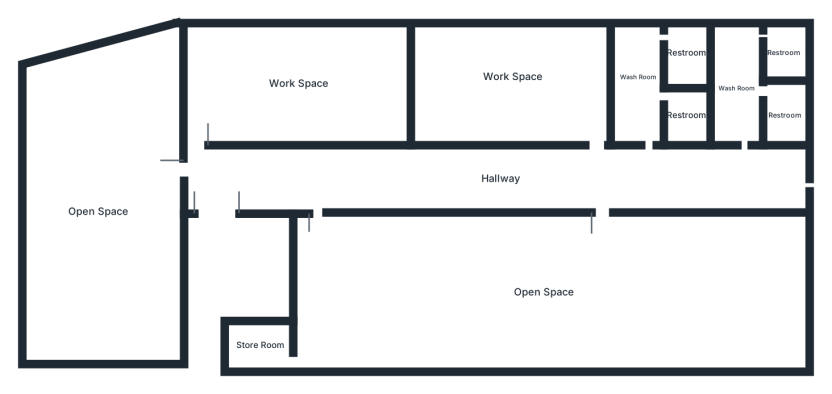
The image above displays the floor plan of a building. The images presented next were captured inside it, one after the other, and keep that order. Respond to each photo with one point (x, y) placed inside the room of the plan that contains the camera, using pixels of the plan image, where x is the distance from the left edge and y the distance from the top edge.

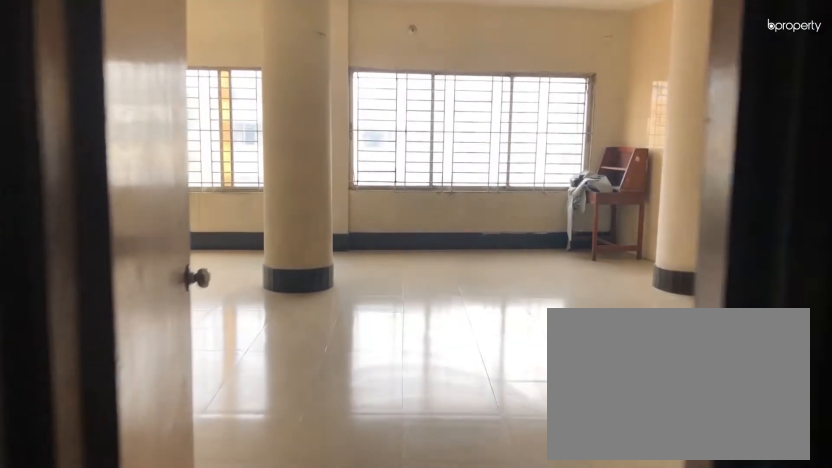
(221, 181)
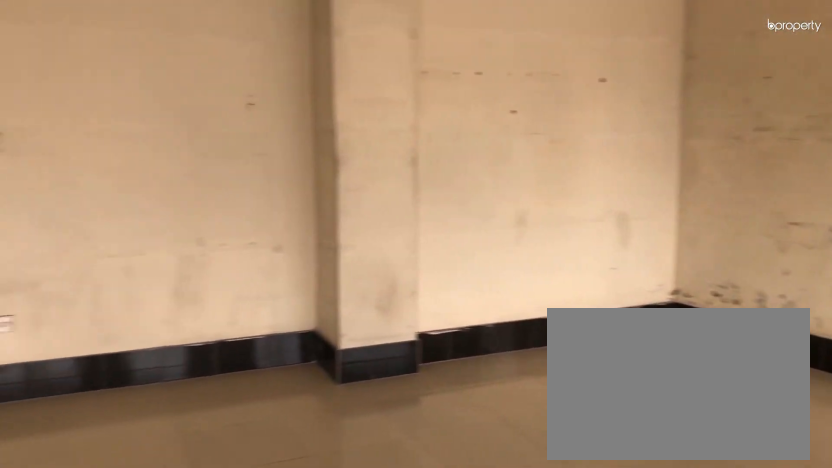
(95, 212)
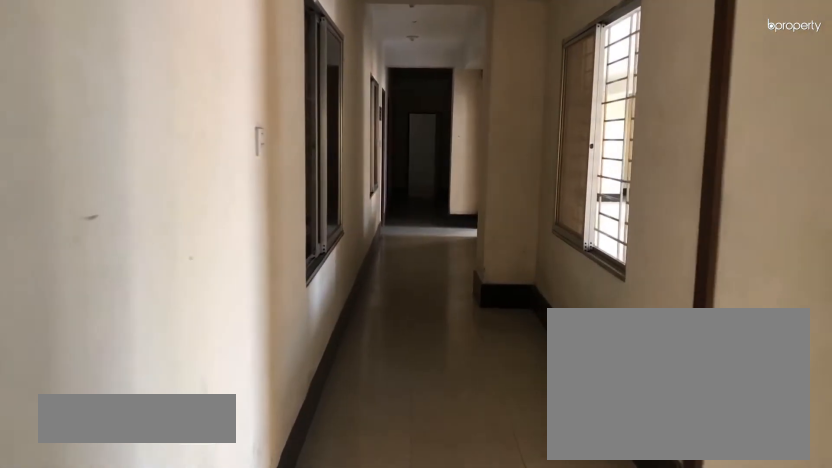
(503, 182)
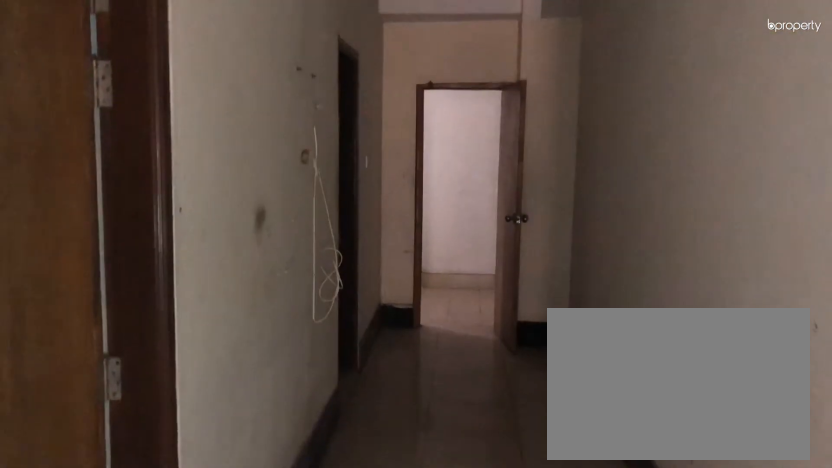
(503, 182)
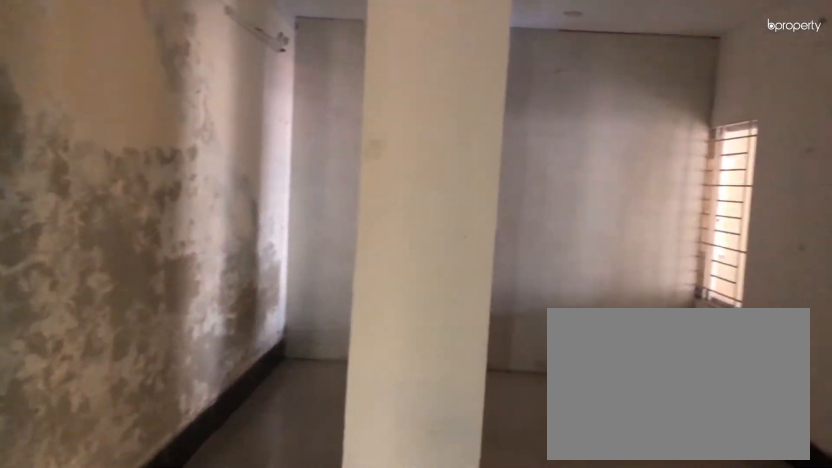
(292, 83)
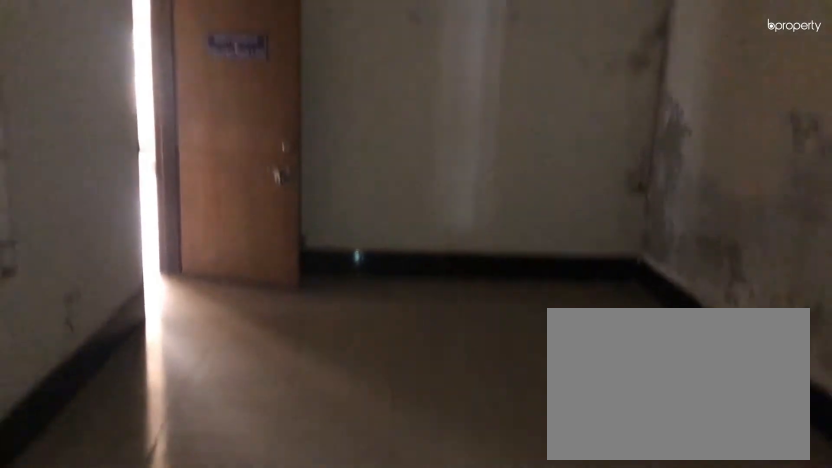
(292, 83)
